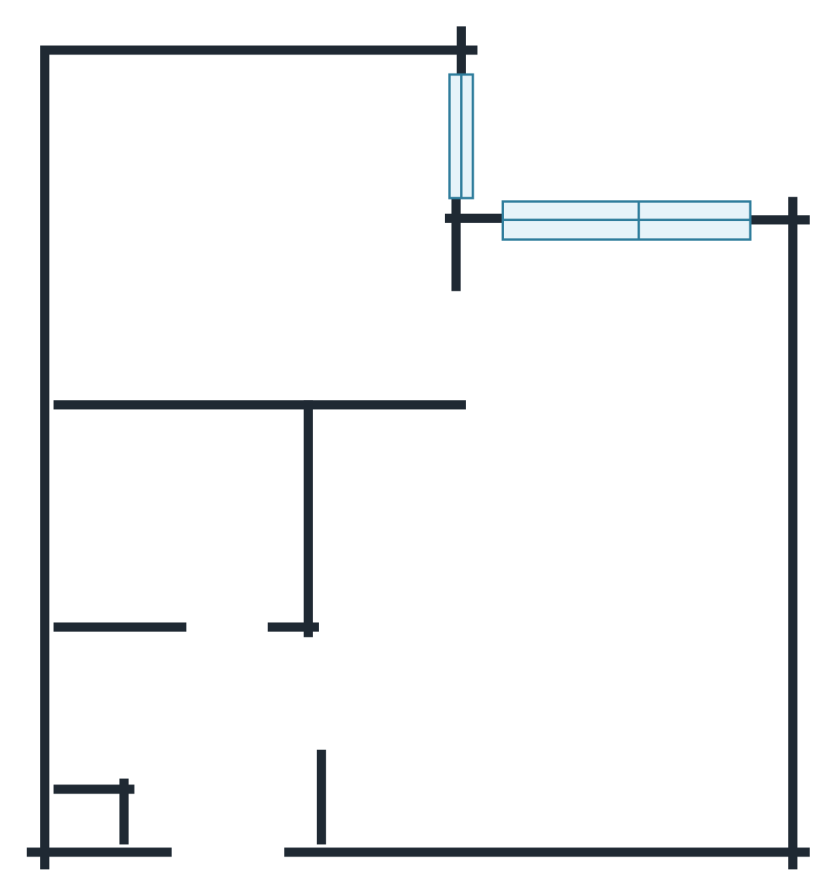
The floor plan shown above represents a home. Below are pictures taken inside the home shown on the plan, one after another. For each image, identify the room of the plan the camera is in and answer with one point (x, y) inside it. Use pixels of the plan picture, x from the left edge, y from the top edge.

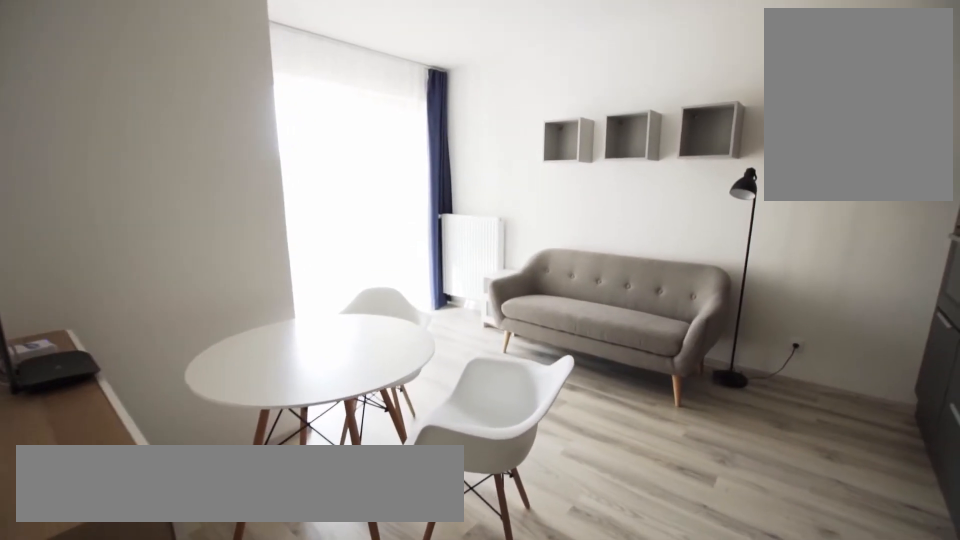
(536, 577)
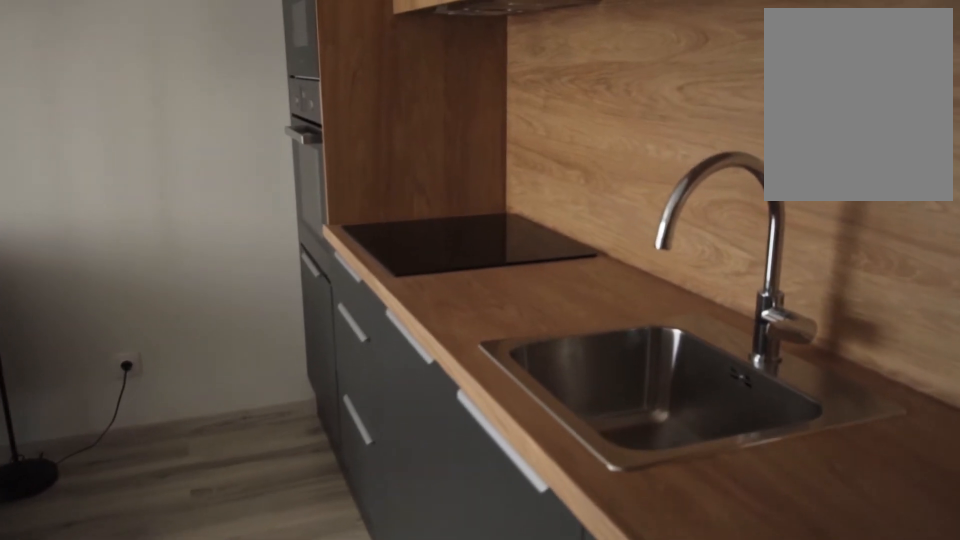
(538, 577)
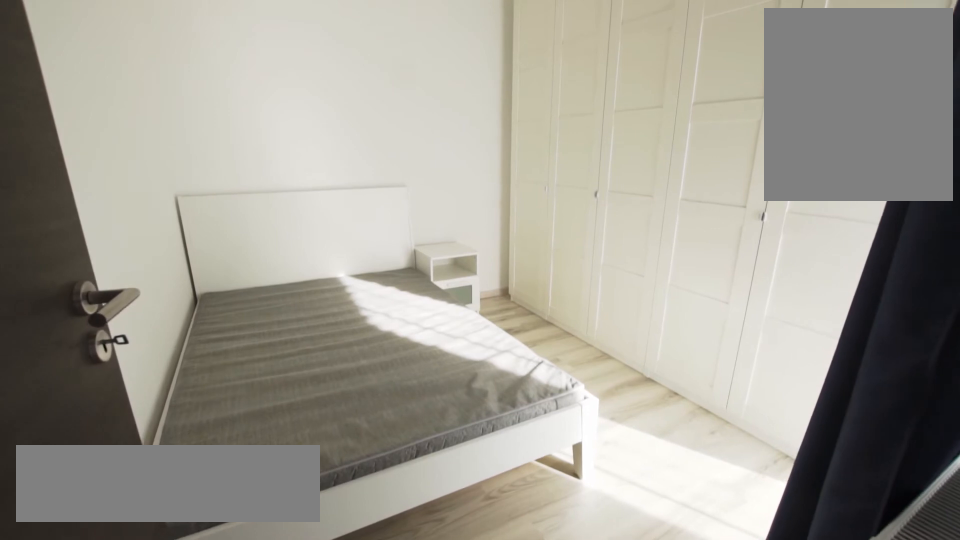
(243, 214)
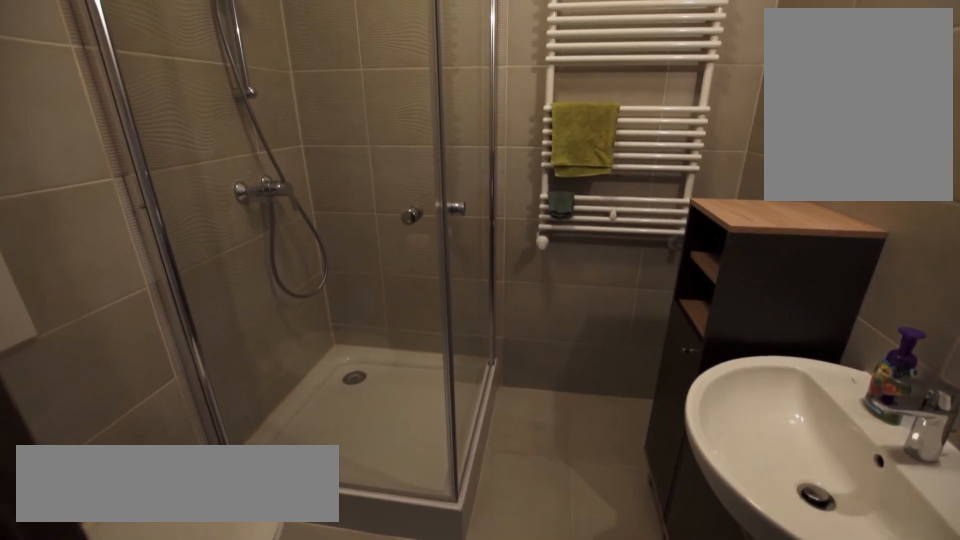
(158, 522)
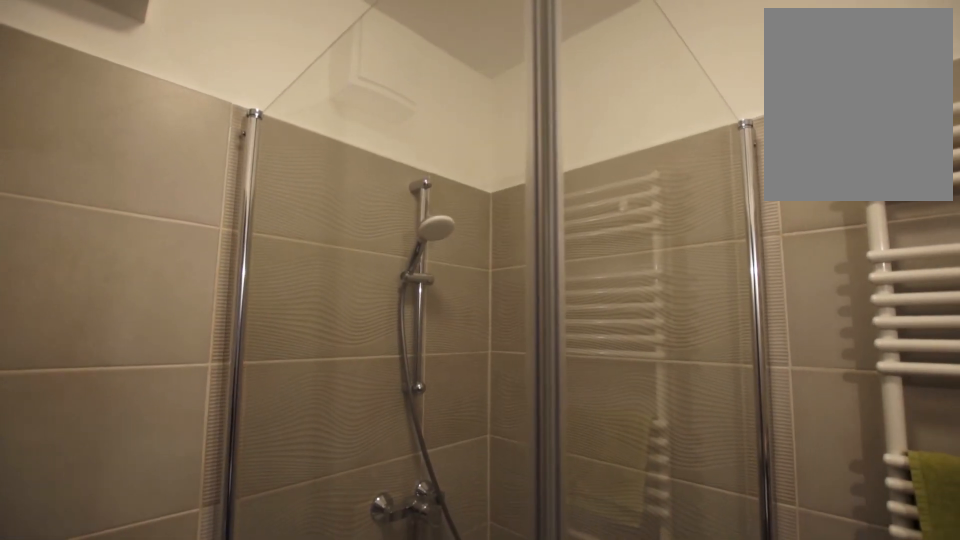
(159, 523)
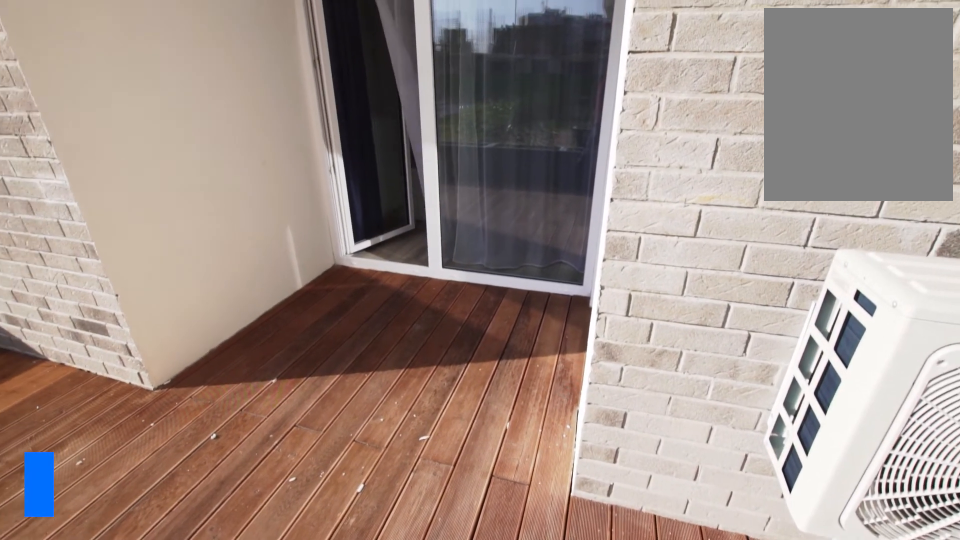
(634, 110)
